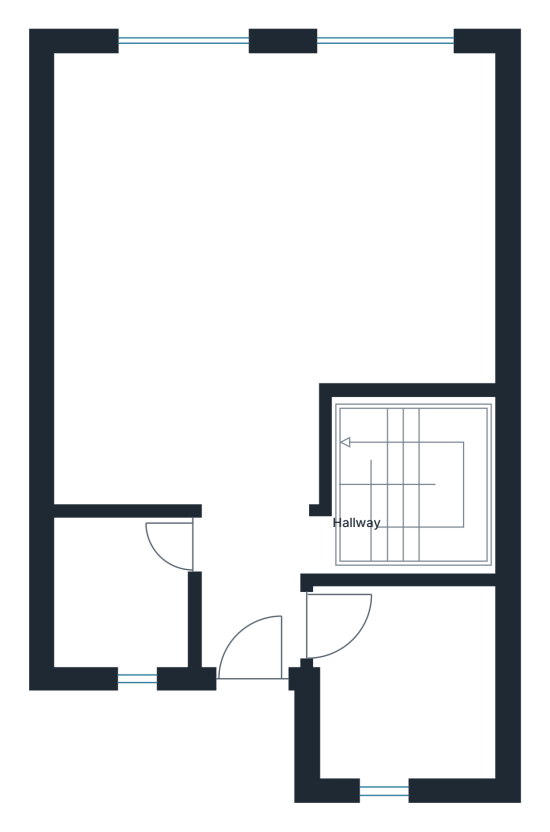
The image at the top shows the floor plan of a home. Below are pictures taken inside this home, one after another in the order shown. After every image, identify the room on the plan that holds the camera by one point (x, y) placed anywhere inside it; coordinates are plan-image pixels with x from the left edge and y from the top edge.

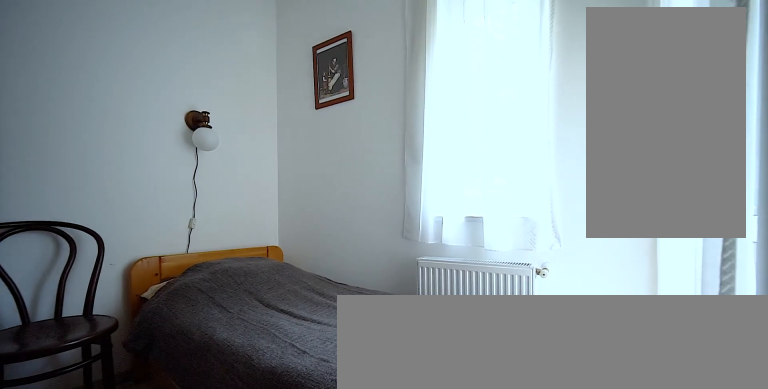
(410, 698)
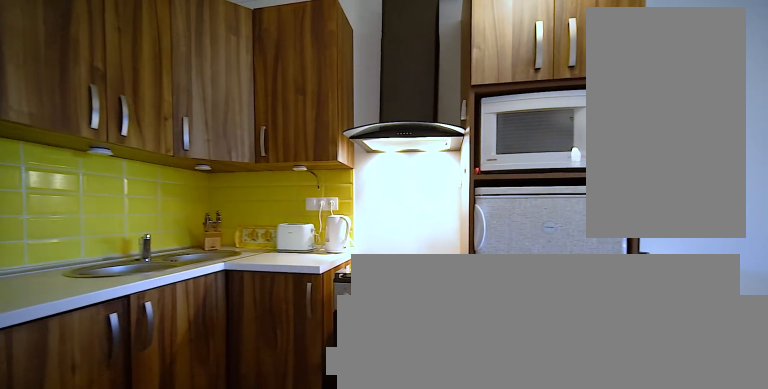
(278, 242)
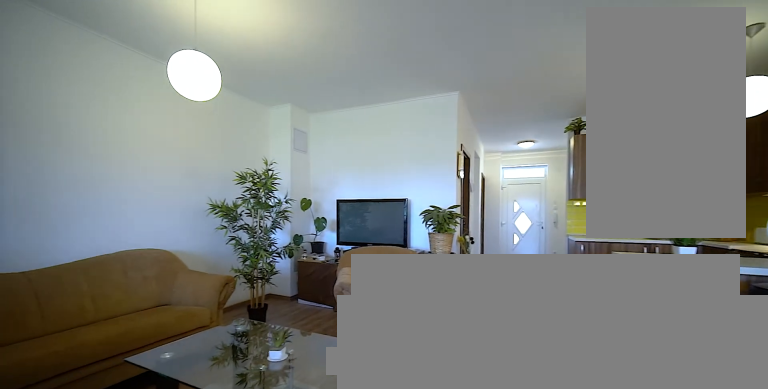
(277, 242)
